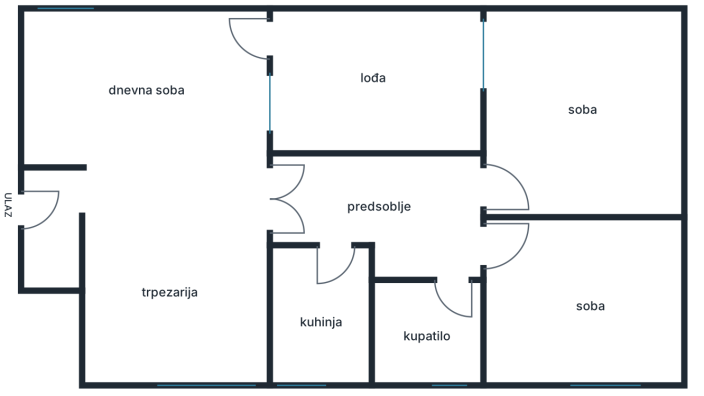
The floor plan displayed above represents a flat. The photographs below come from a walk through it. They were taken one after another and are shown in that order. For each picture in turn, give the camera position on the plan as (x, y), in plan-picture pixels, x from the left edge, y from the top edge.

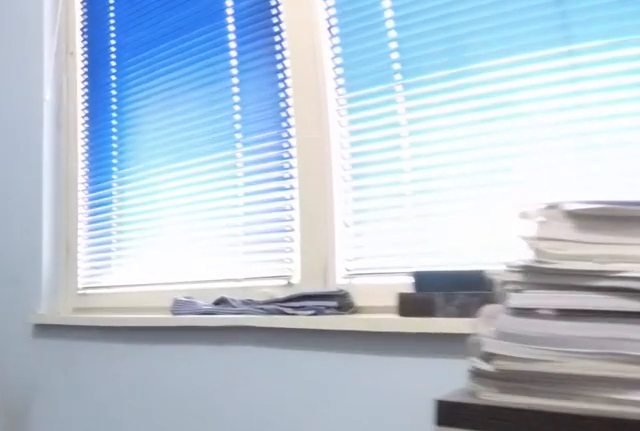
(559, 339)
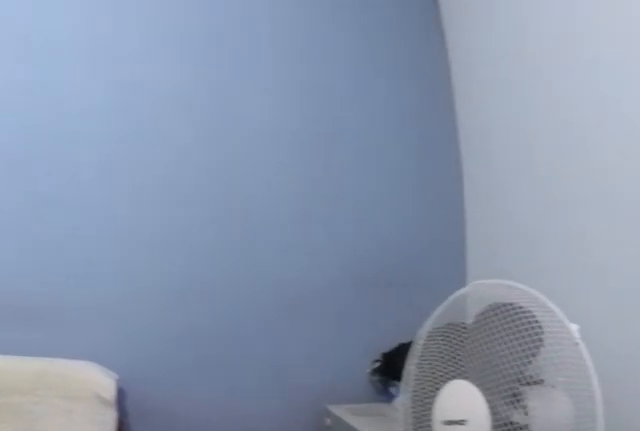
(606, 347)
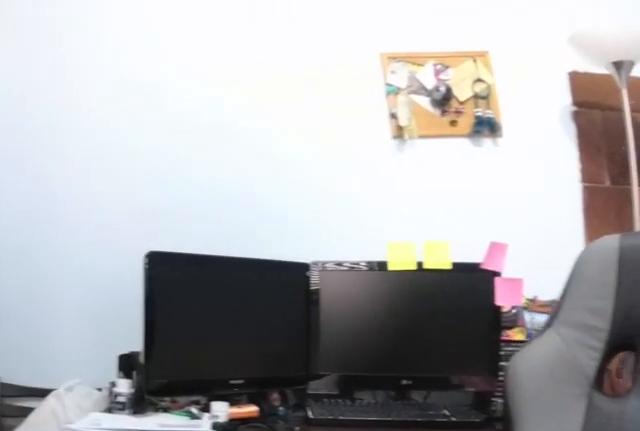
(616, 347)
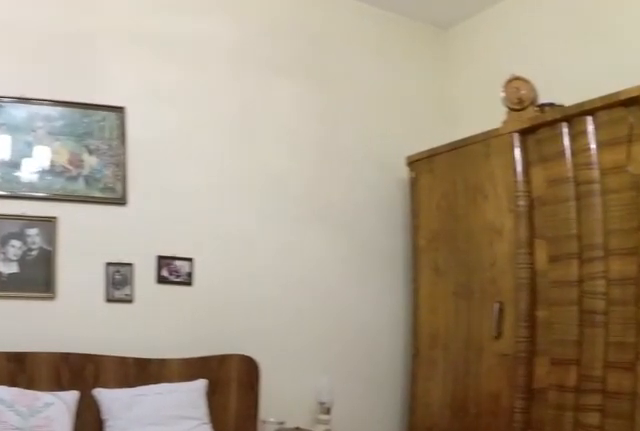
(598, 198)
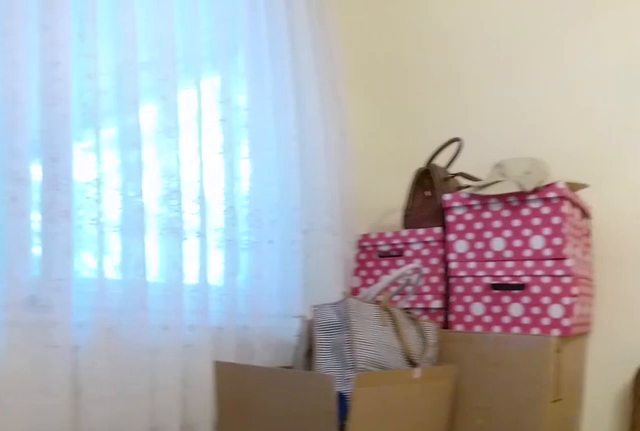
(613, 191)
